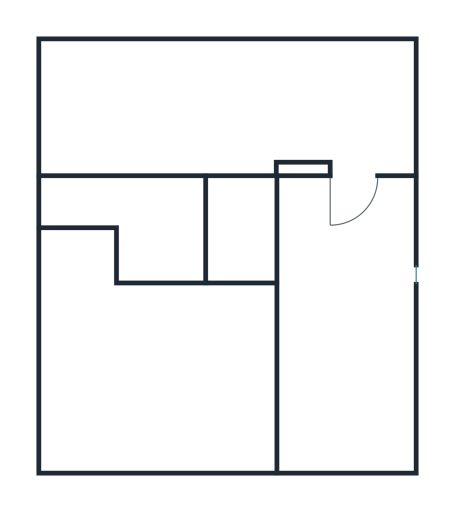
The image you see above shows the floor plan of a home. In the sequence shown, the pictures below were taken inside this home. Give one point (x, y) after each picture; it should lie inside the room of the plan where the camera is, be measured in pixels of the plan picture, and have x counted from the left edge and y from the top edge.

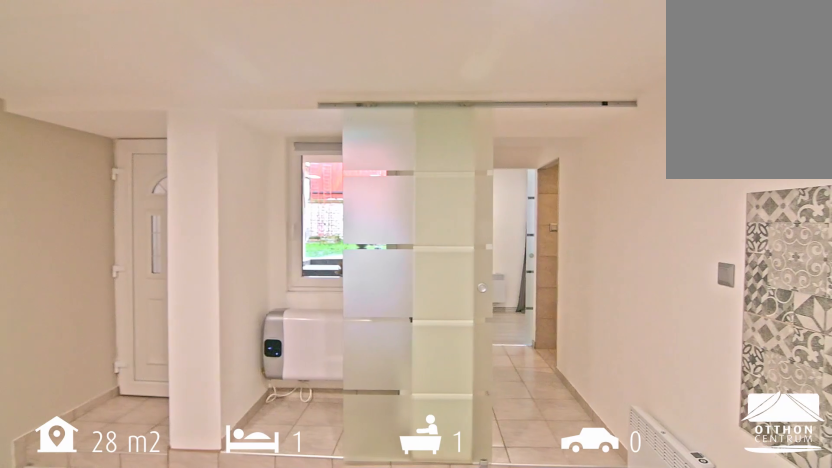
(203, 111)
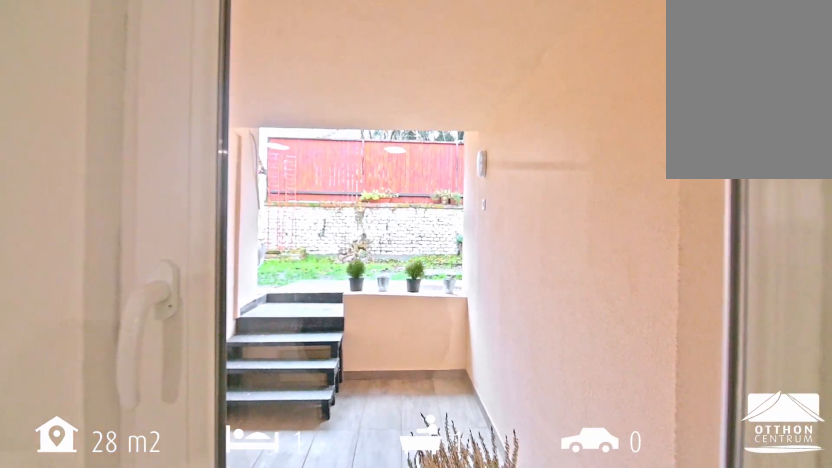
(203, 111)
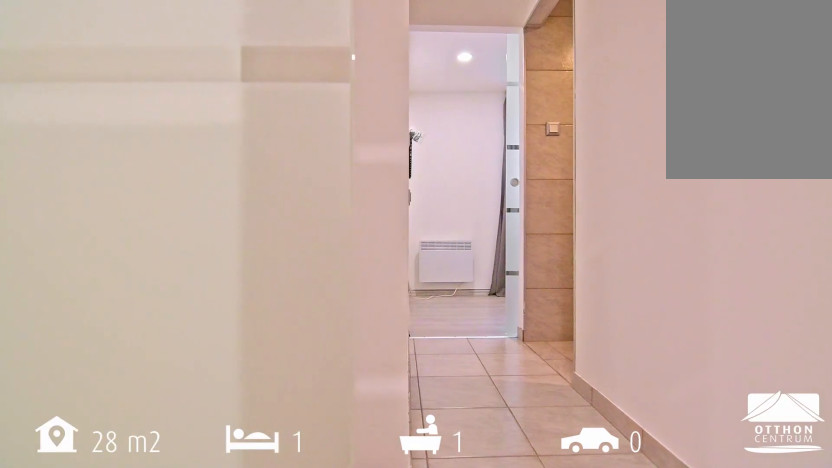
(245, 230)
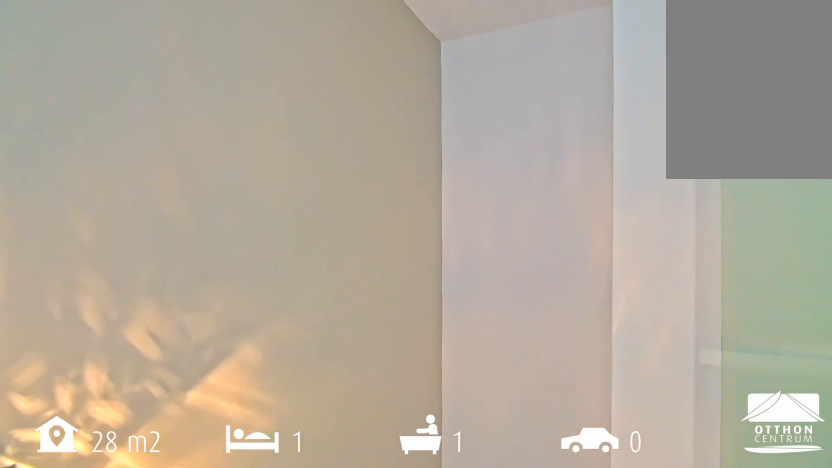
(142, 395)
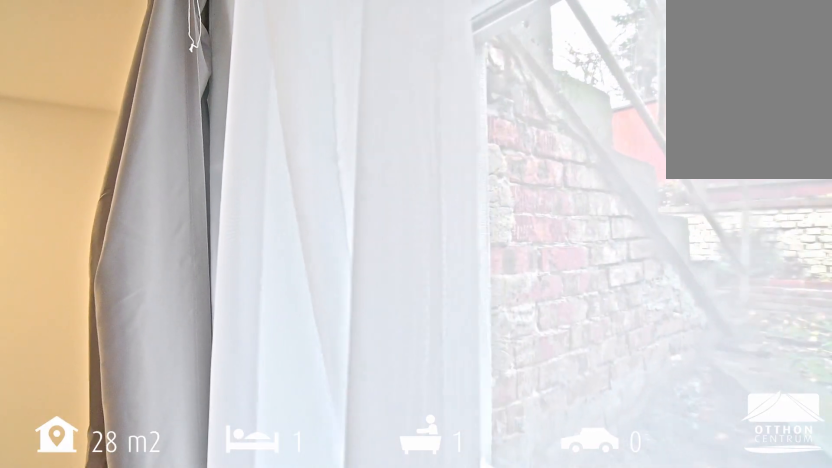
(142, 395)
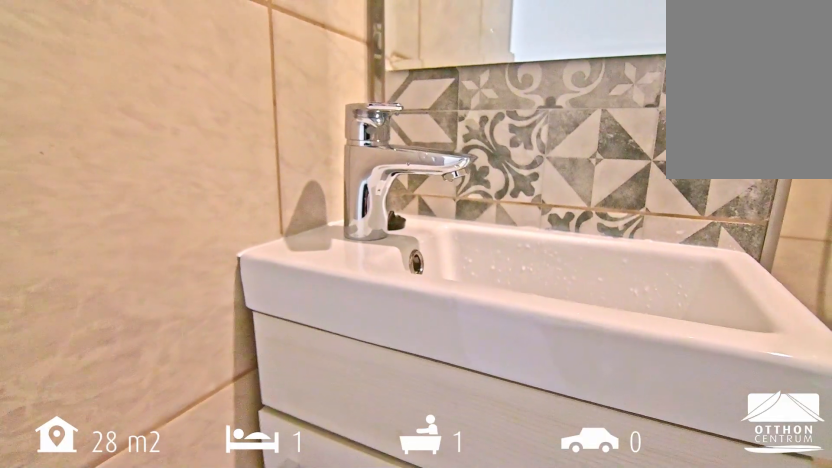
(161, 226)
